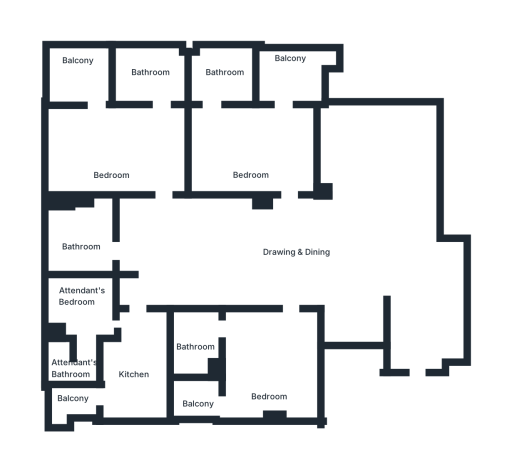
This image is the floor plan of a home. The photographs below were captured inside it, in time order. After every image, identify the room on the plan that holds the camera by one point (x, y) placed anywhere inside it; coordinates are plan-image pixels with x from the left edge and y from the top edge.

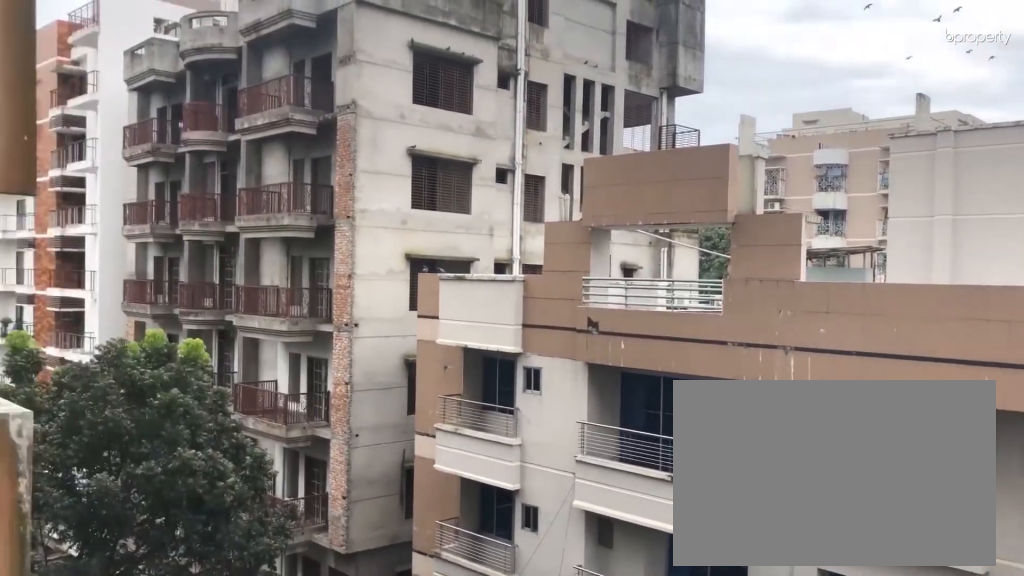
(78, 73)
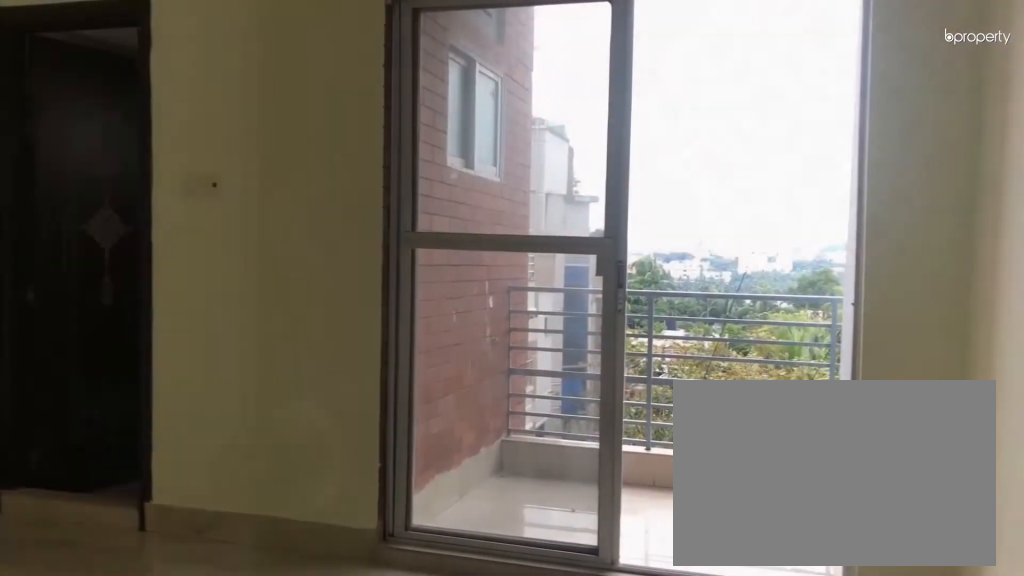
(254, 158)
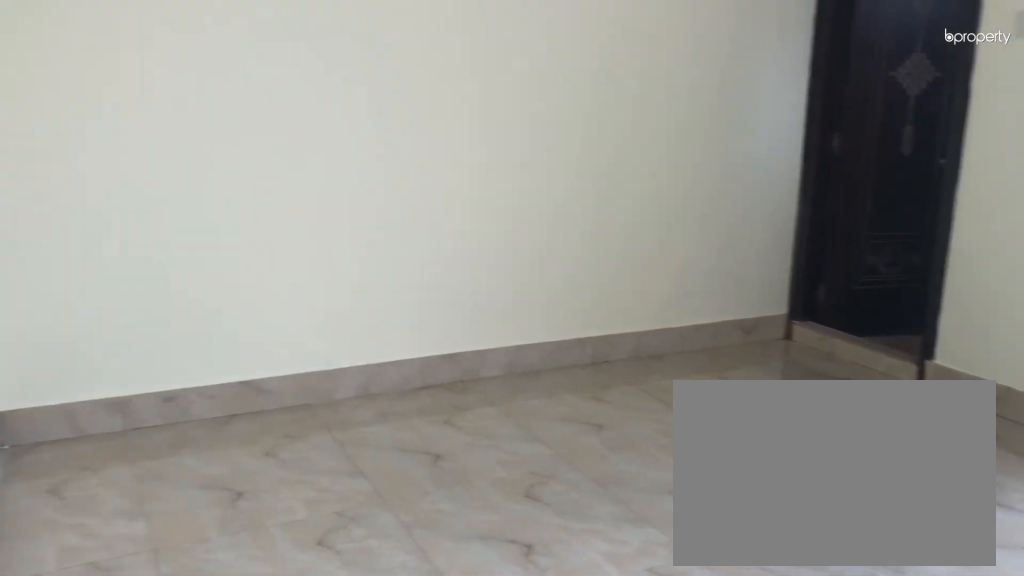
(254, 158)
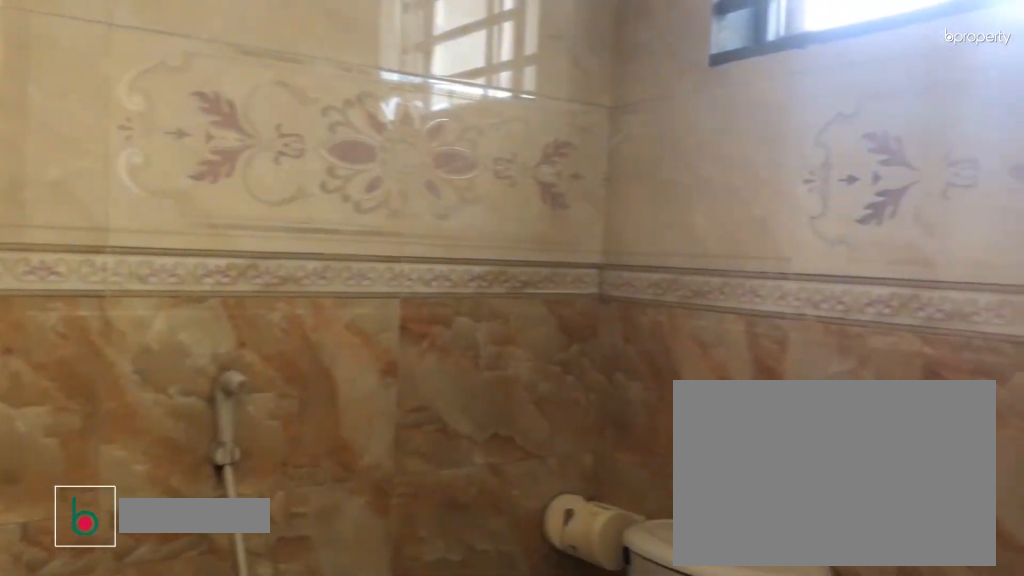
(224, 69)
